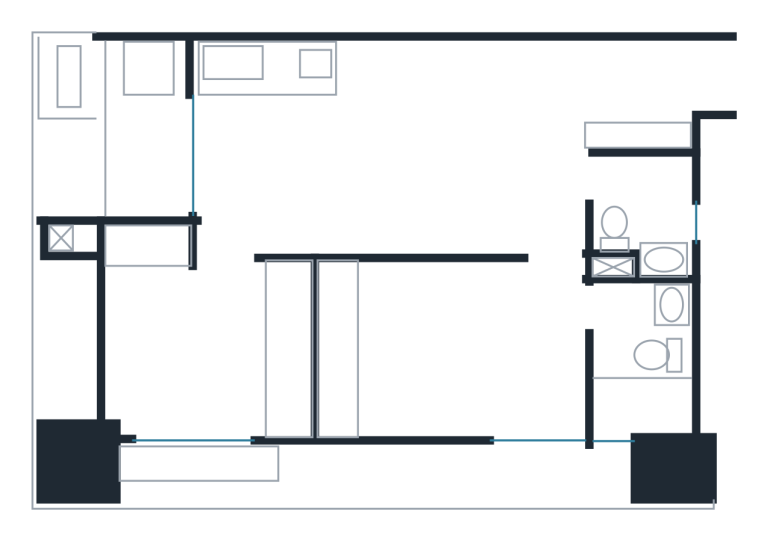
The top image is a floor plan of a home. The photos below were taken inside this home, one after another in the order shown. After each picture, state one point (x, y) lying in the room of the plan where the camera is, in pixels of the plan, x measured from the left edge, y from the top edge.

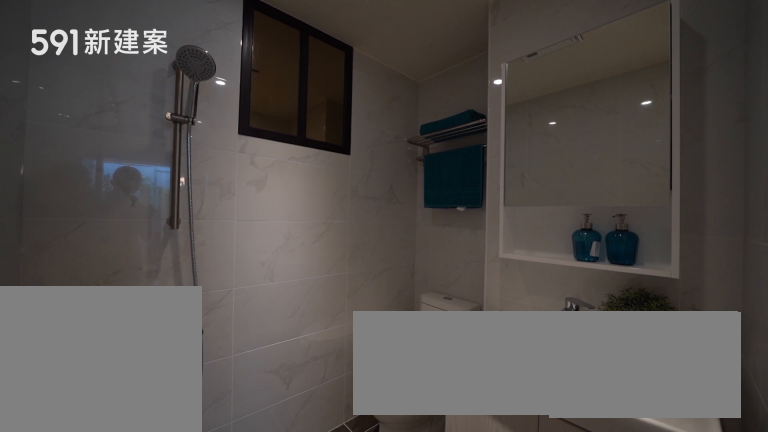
(644, 211)
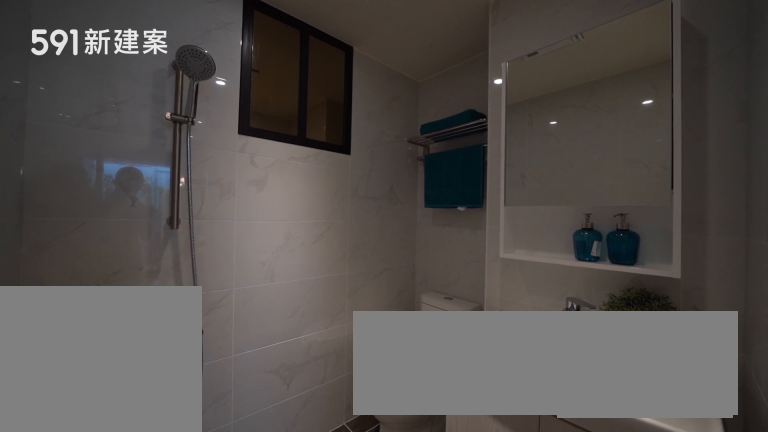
(644, 211)
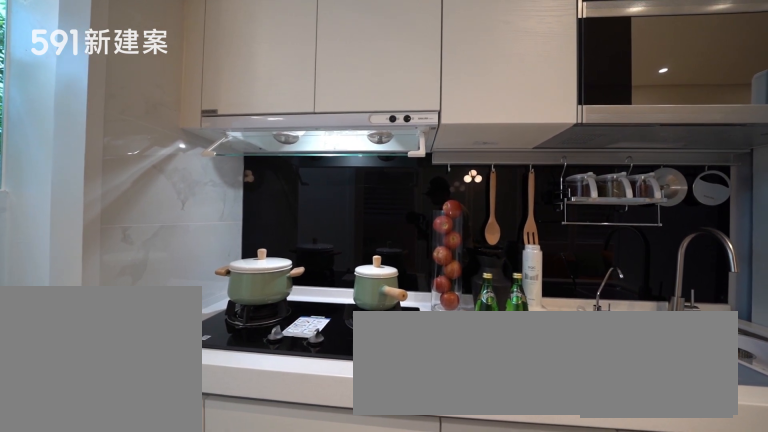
(290, 95)
